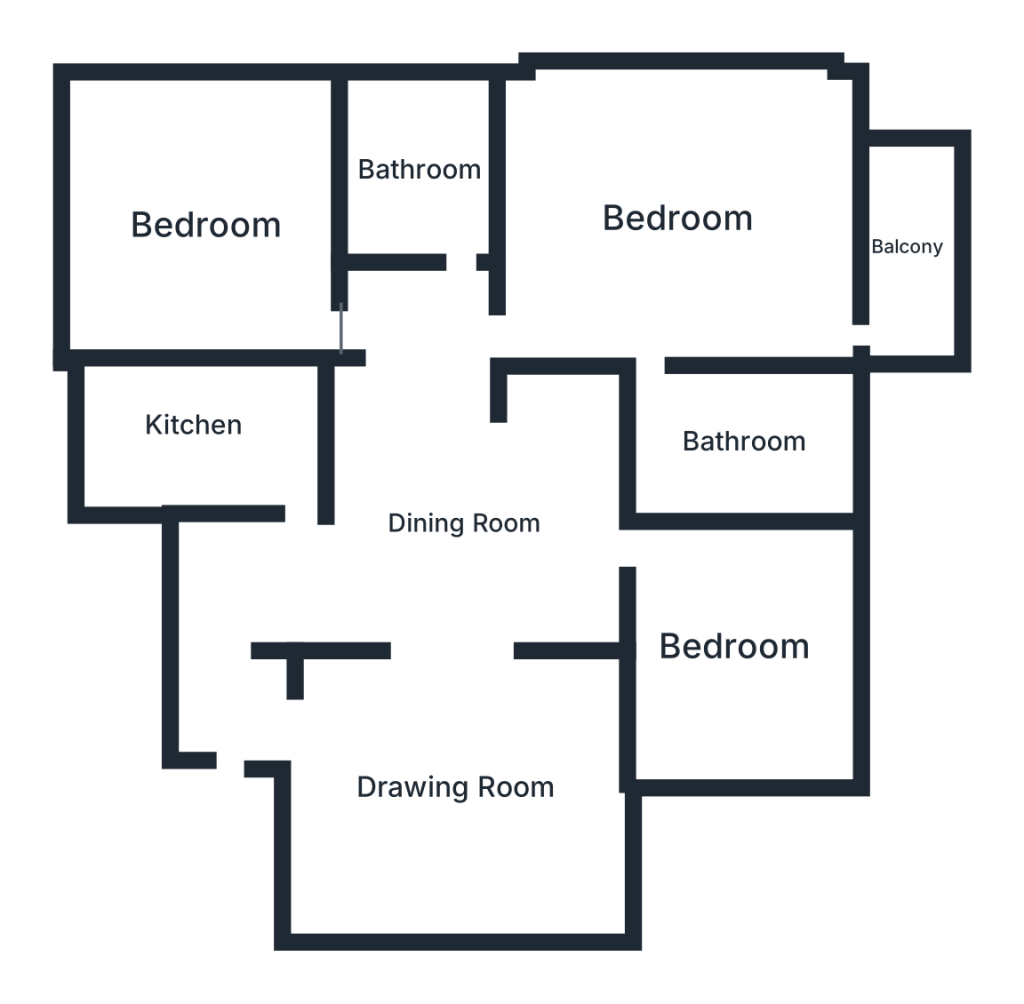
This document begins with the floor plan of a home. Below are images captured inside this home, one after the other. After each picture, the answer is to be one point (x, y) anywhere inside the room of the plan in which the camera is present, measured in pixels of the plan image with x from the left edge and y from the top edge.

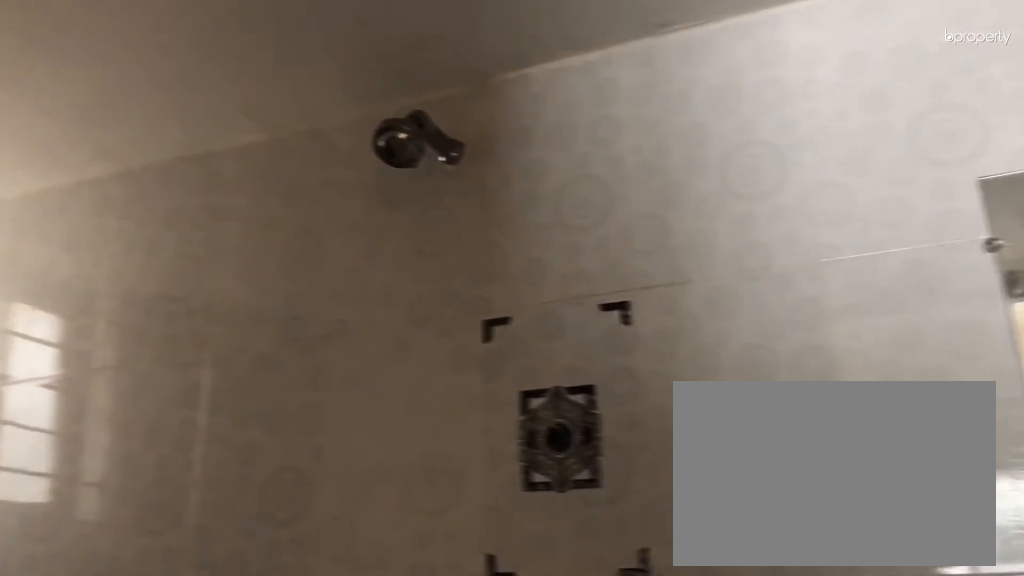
(736, 440)
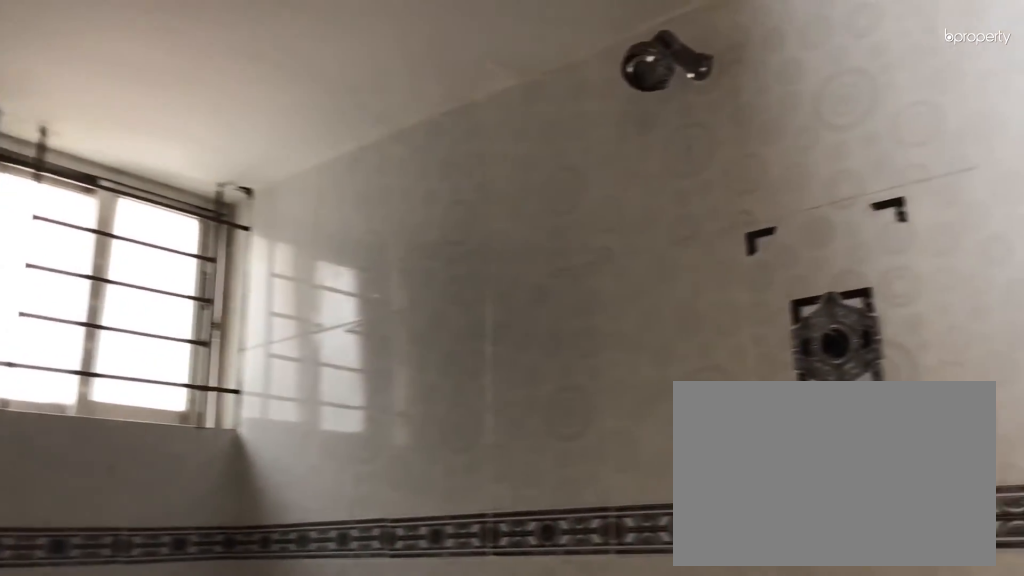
(736, 440)
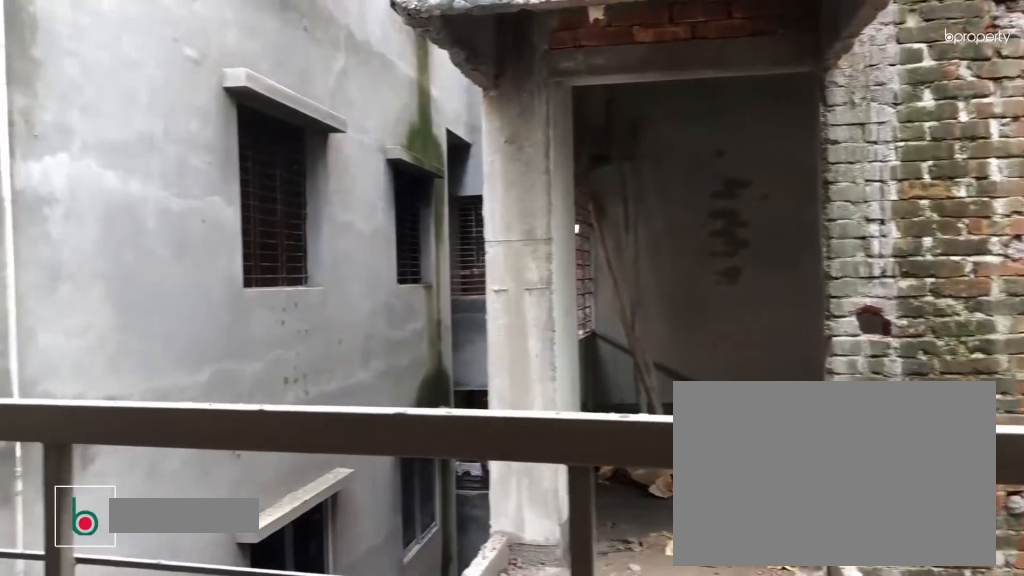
(908, 245)
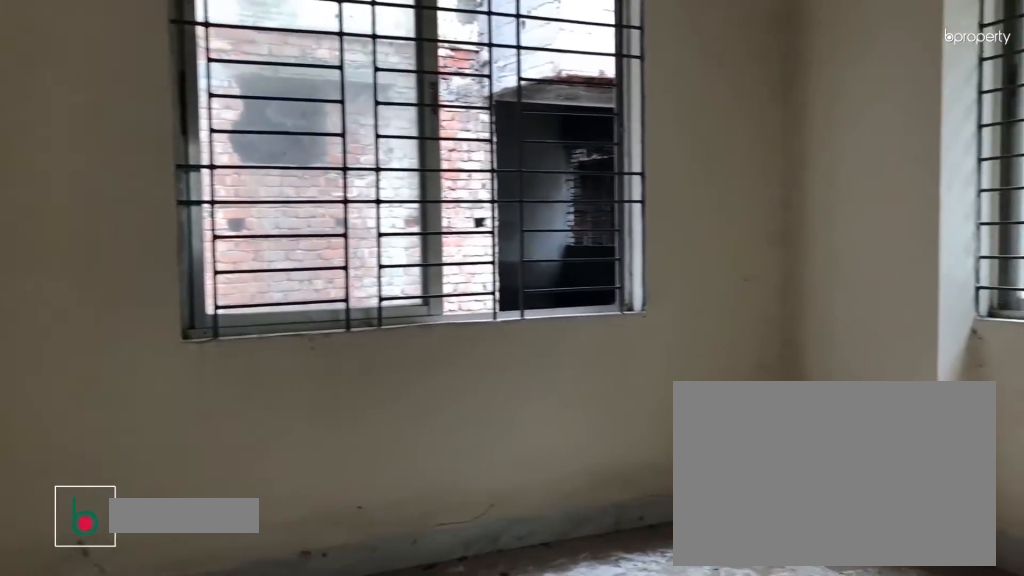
(733, 642)
